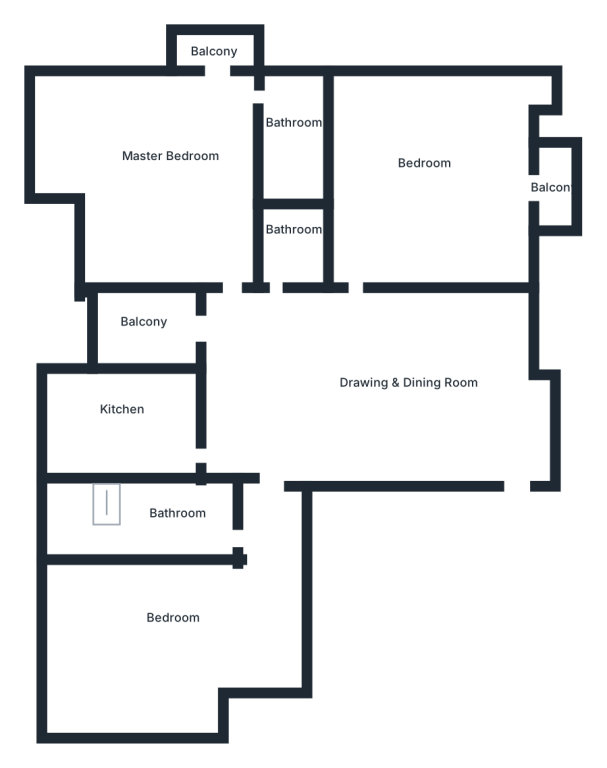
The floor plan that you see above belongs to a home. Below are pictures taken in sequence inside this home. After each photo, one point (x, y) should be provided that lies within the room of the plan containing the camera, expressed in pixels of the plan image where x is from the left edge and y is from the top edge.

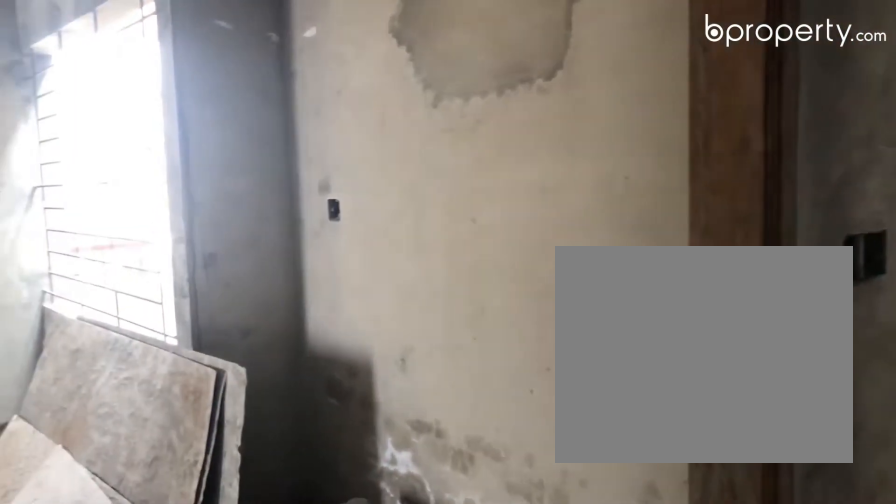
(517, 481)
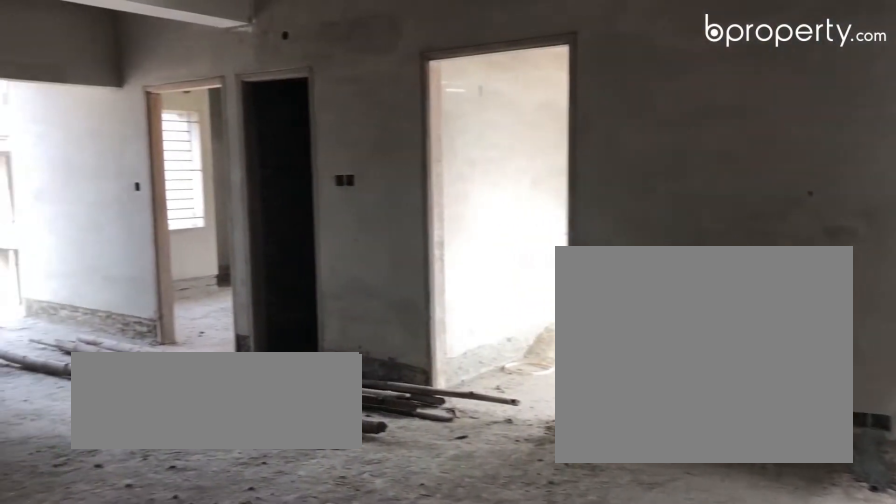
(386, 377)
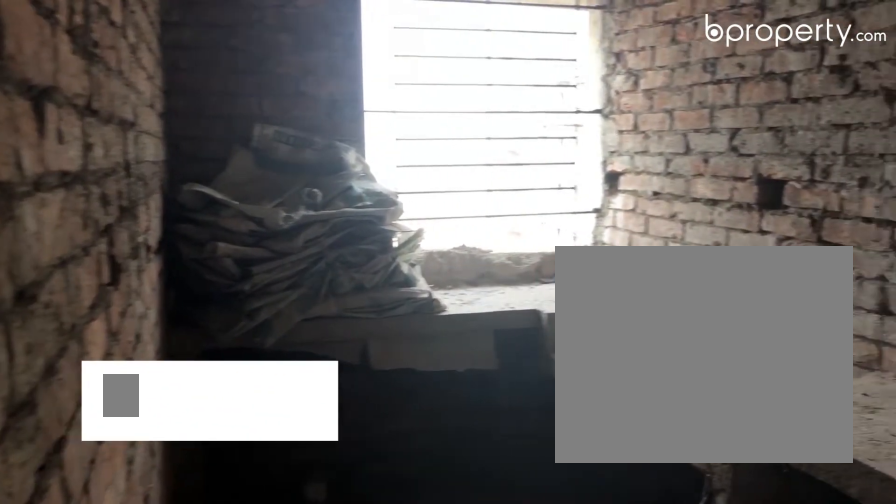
(123, 422)
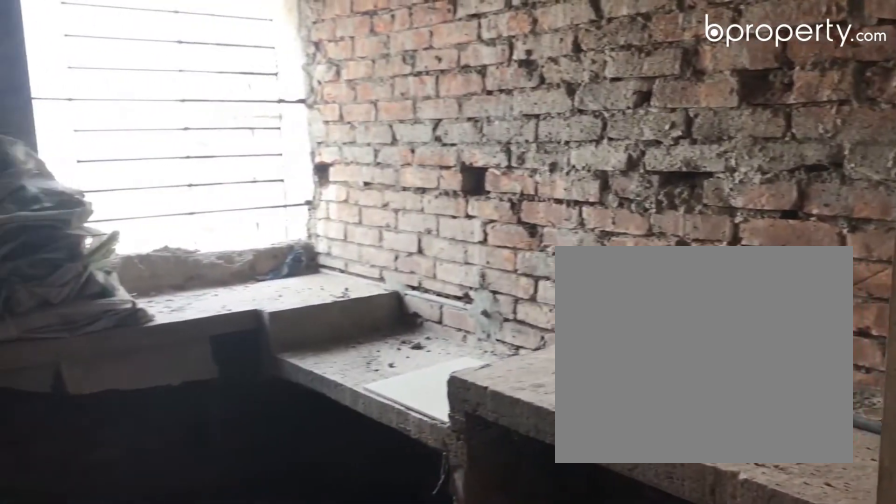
(123, 422)
